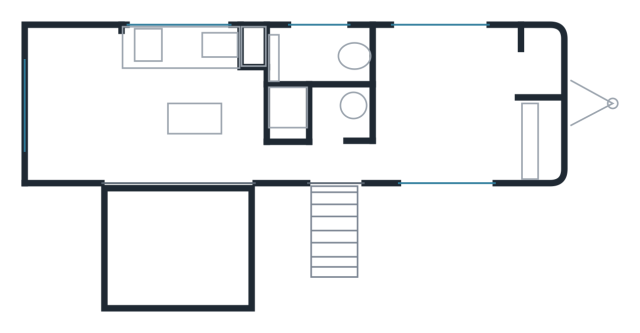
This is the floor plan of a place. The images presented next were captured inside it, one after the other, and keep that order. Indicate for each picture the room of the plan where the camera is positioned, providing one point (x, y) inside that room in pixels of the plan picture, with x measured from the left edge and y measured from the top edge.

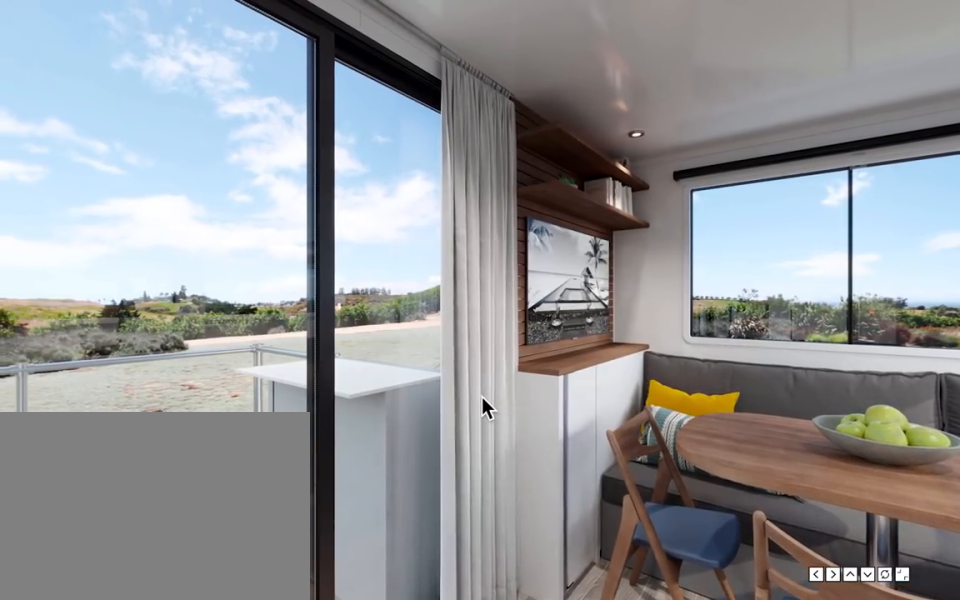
(193, 110)
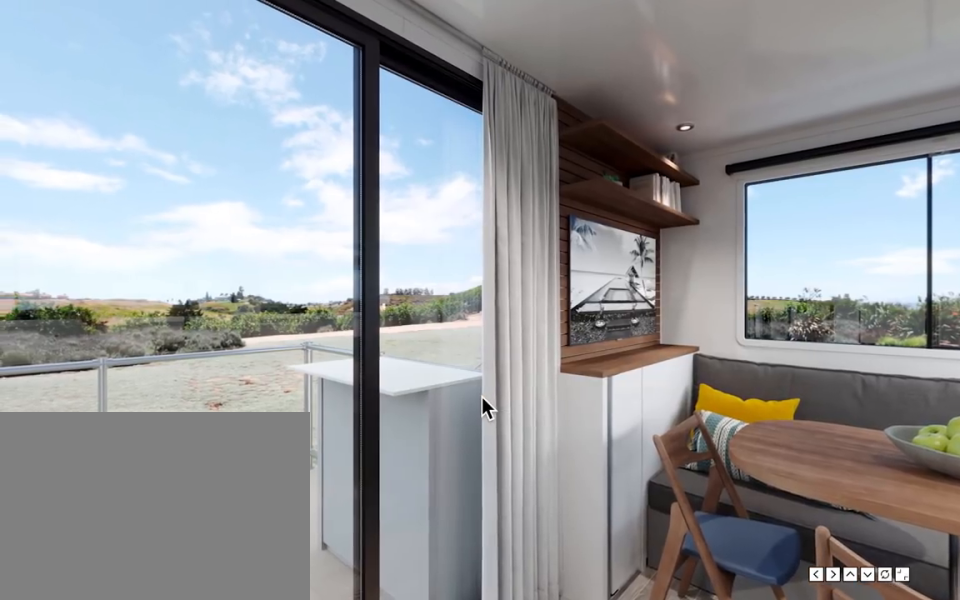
(193, 110)
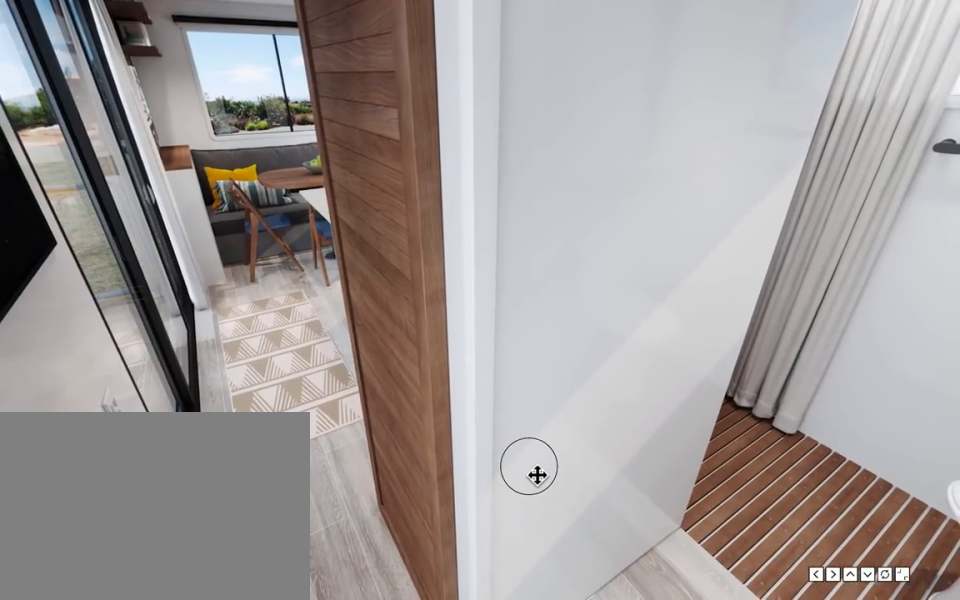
(321, 163)
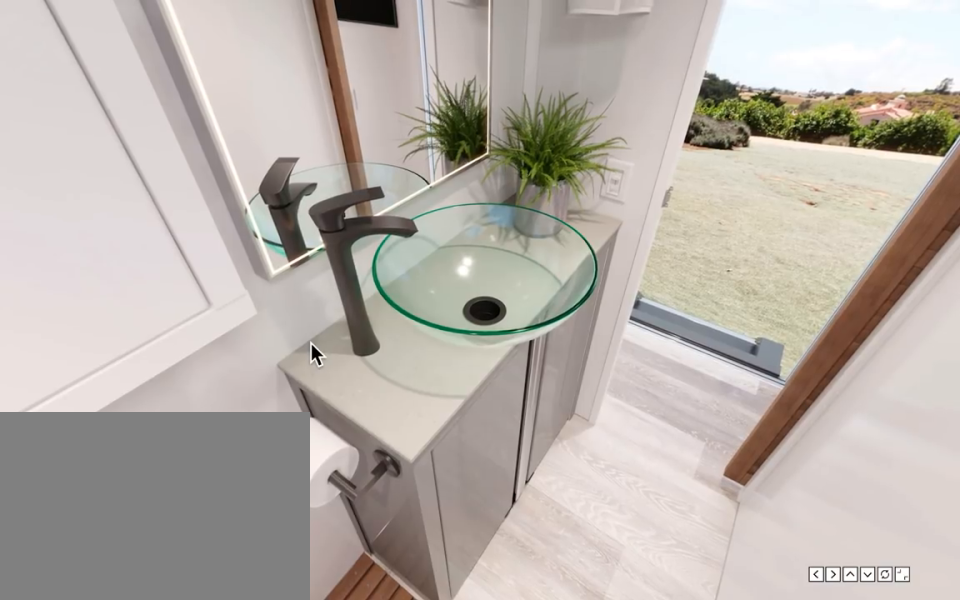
(325, 91)
